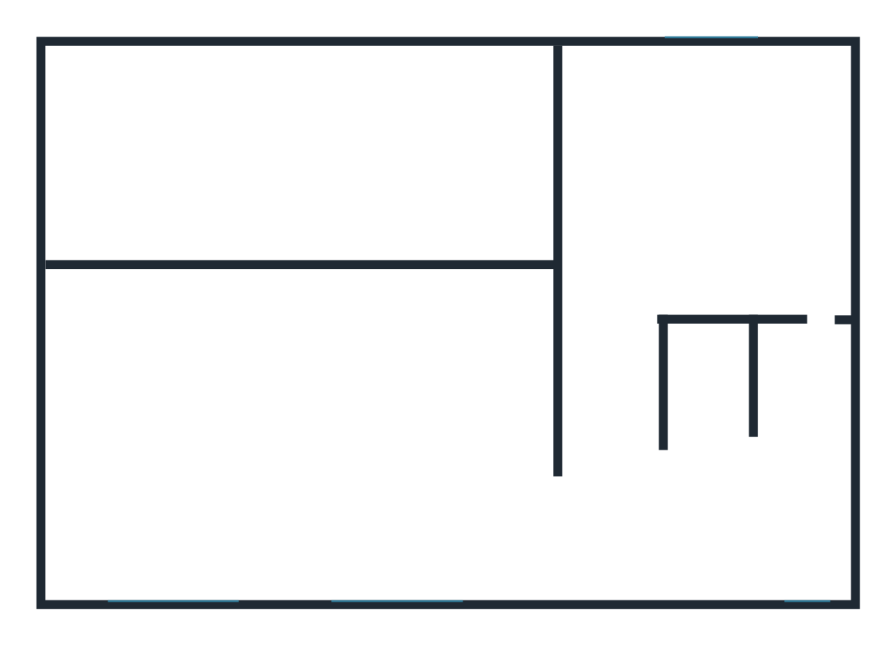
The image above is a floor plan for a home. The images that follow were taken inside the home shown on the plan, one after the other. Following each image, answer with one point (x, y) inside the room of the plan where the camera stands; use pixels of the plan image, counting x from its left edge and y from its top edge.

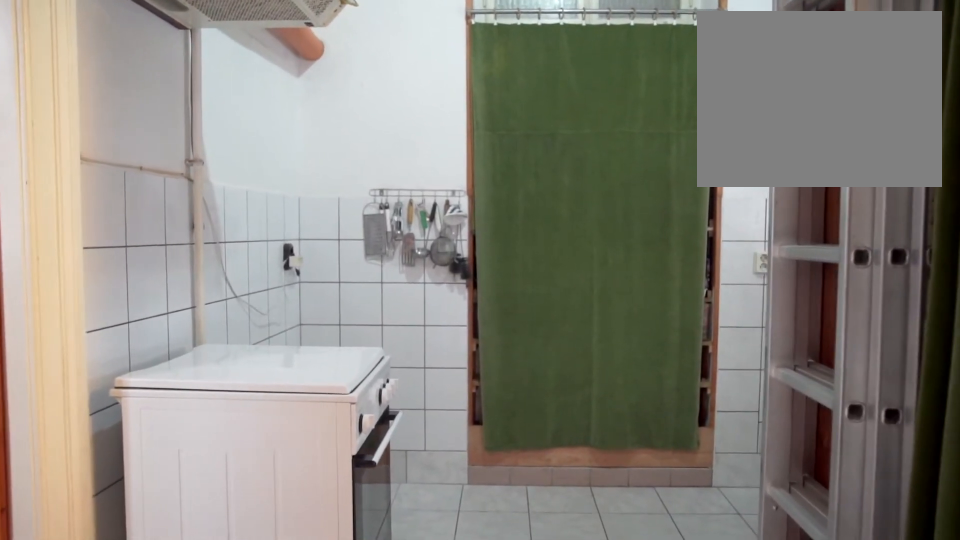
(628, 369)
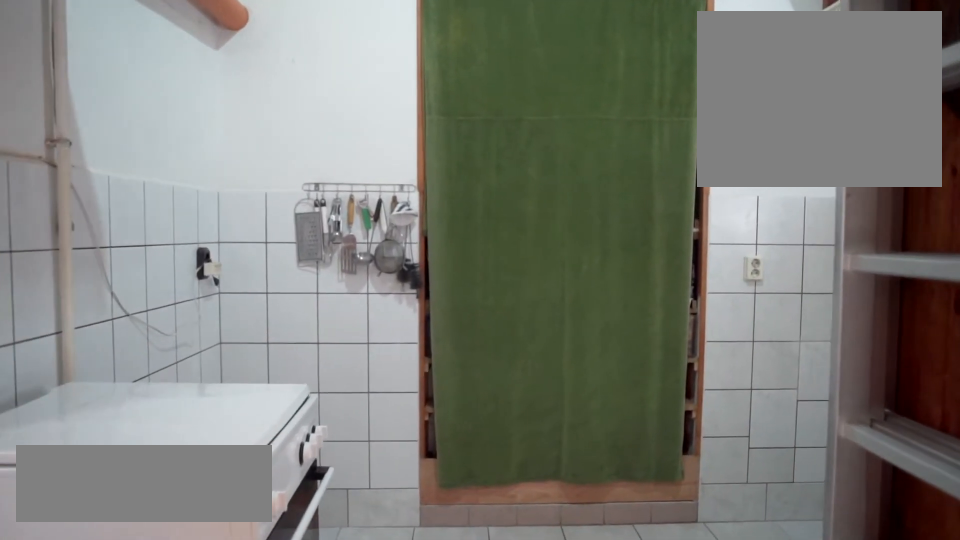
(634, 319)
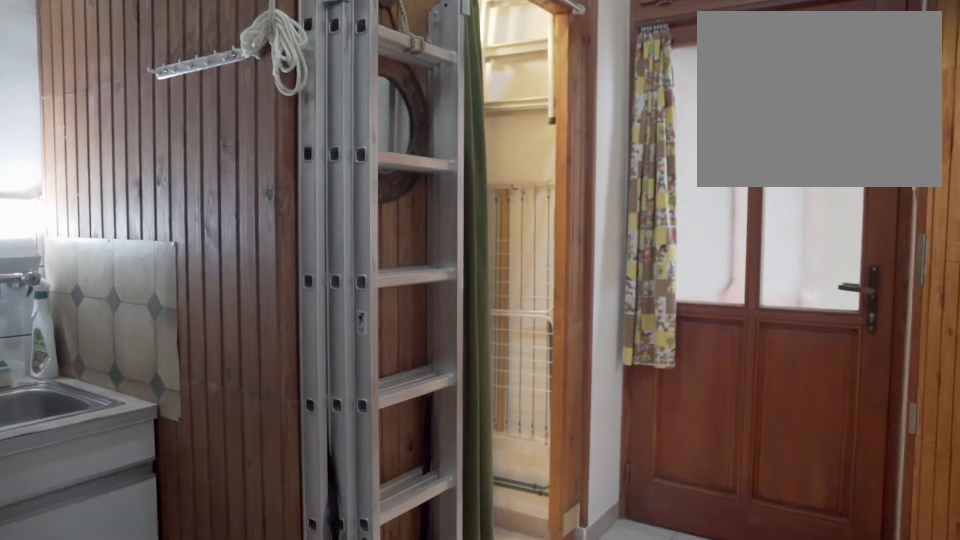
(622, 168)
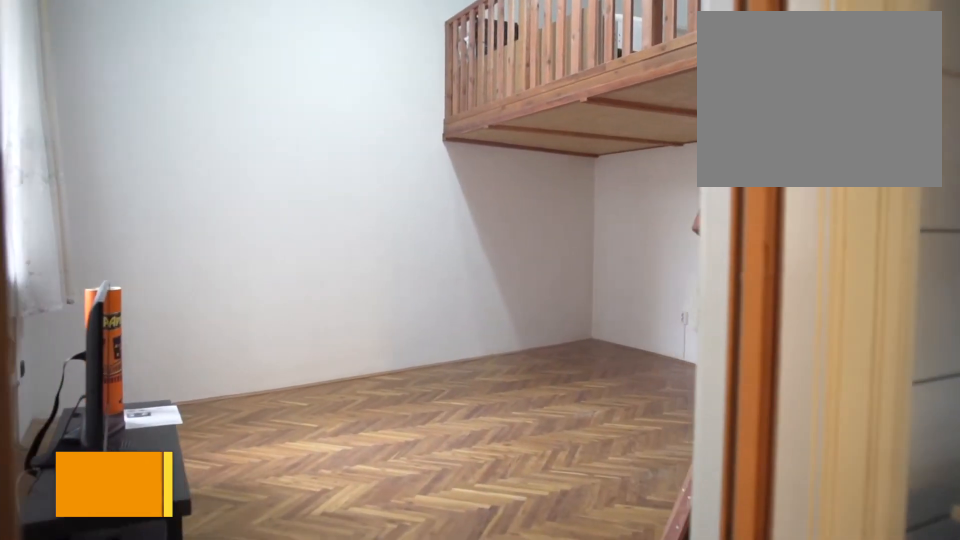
(564, 509)
